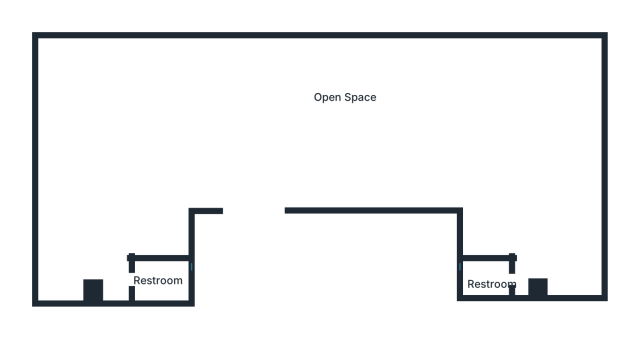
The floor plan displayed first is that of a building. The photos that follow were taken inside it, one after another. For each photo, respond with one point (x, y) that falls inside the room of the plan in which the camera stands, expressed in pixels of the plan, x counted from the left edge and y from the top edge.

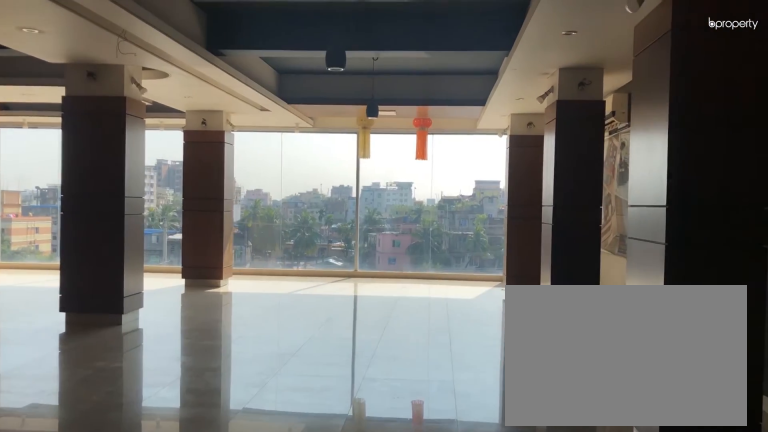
(339, 109)
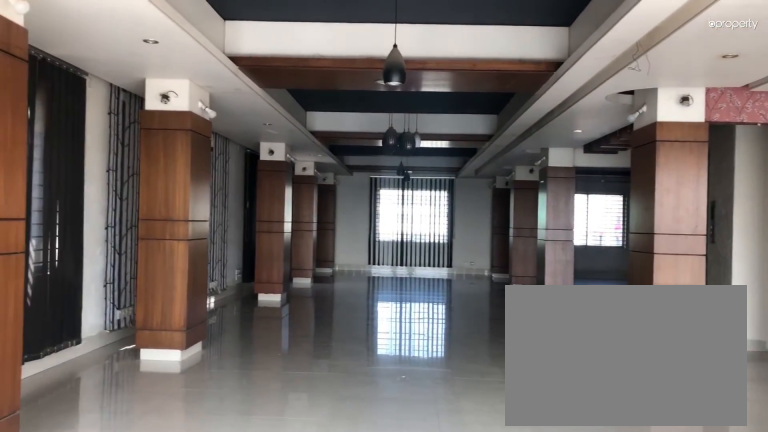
(339, 109)
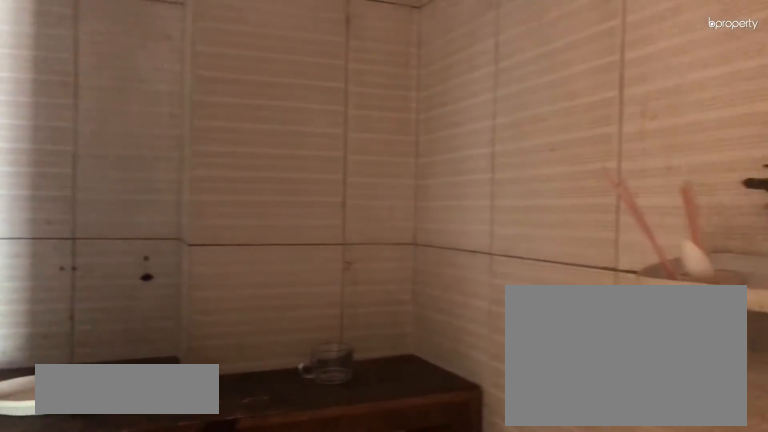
(161, 282)
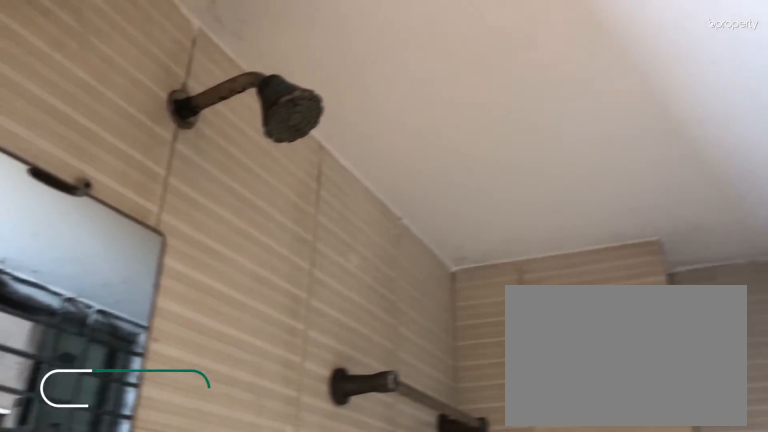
(492, 282)
